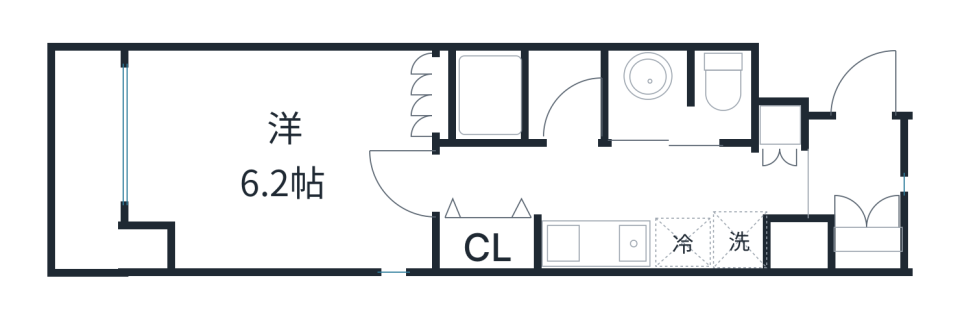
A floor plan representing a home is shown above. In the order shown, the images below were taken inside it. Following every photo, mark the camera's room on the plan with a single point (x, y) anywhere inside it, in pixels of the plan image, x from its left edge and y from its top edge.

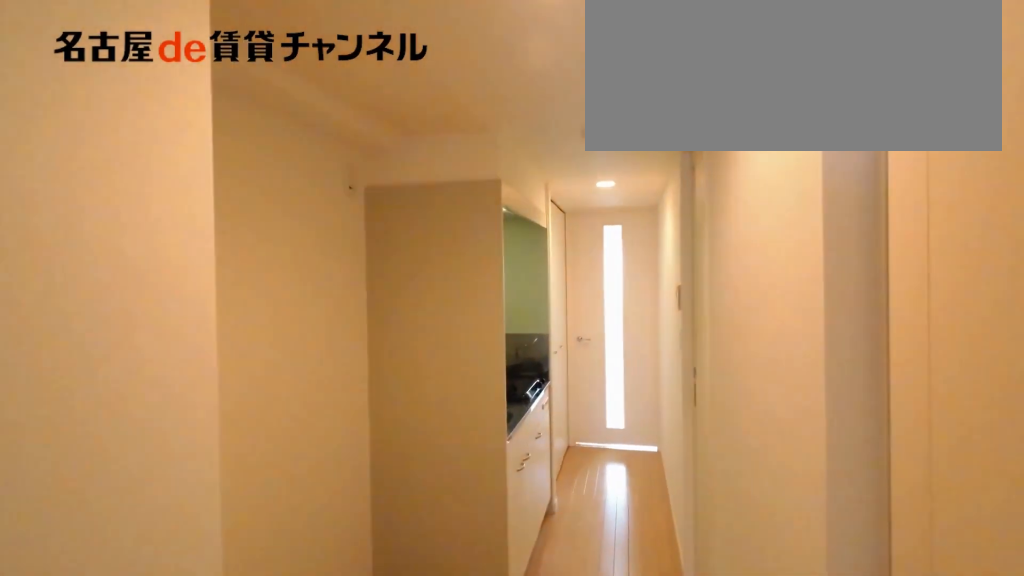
(854, 184)
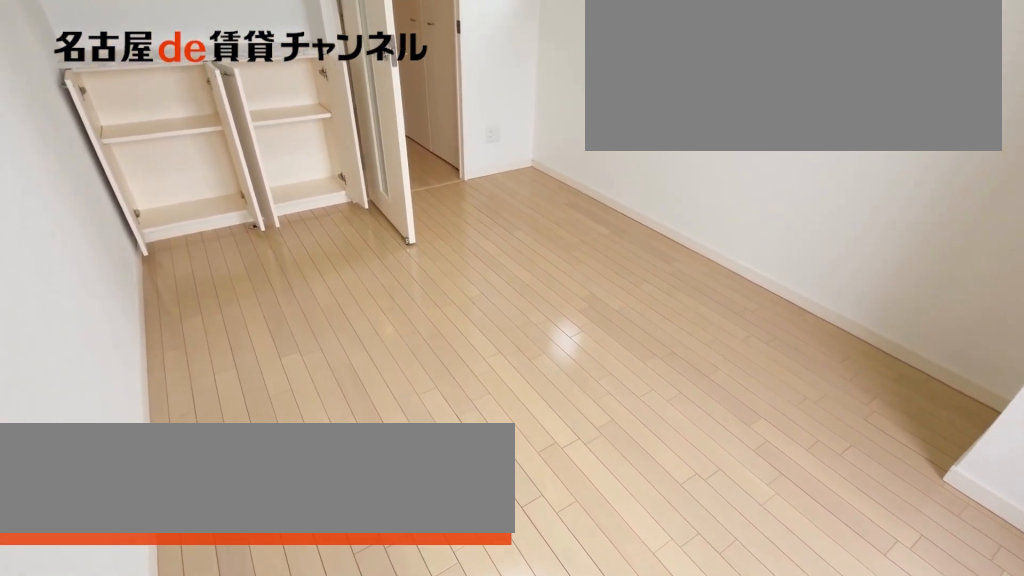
(280, 158)
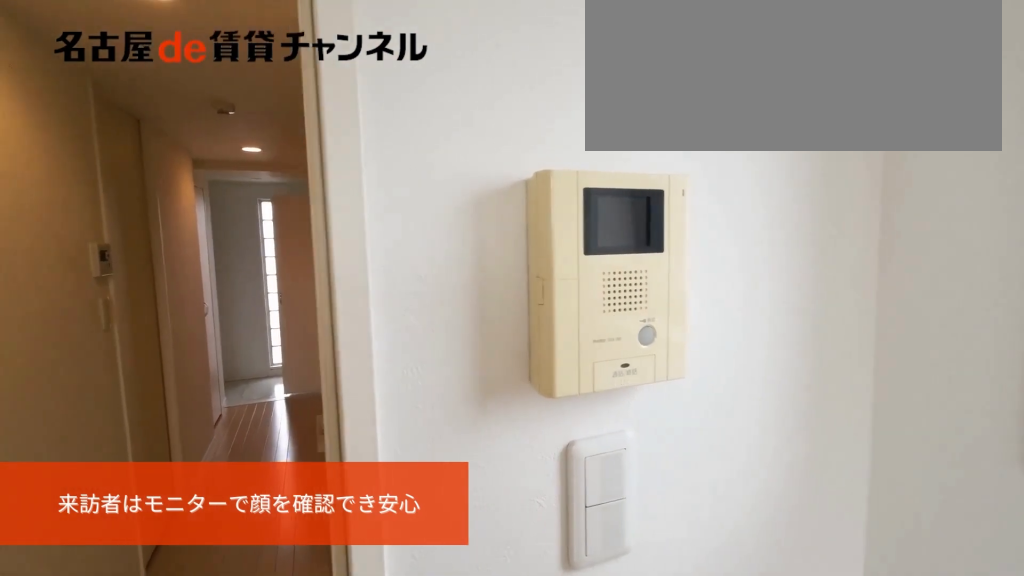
(280, 158)
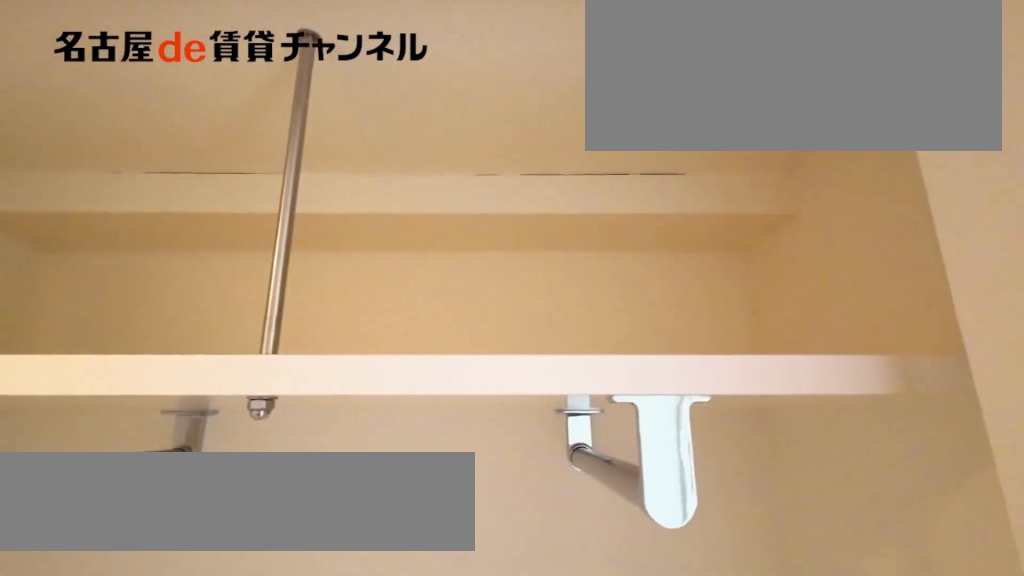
(490, 242)
